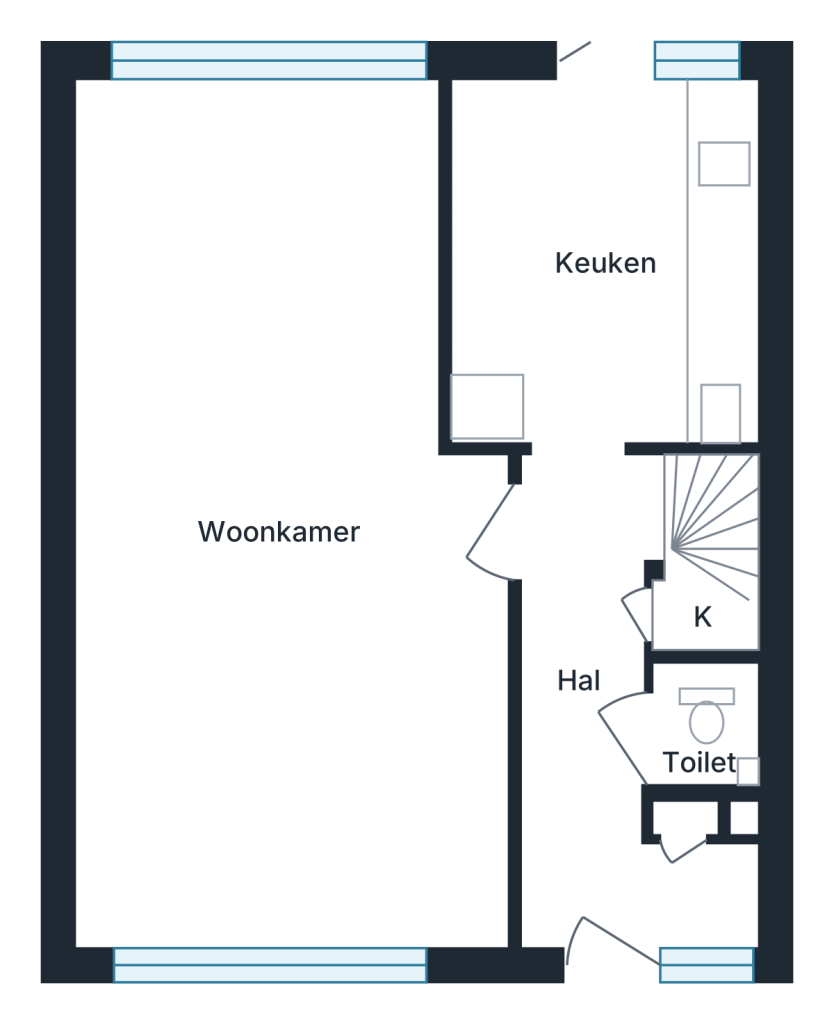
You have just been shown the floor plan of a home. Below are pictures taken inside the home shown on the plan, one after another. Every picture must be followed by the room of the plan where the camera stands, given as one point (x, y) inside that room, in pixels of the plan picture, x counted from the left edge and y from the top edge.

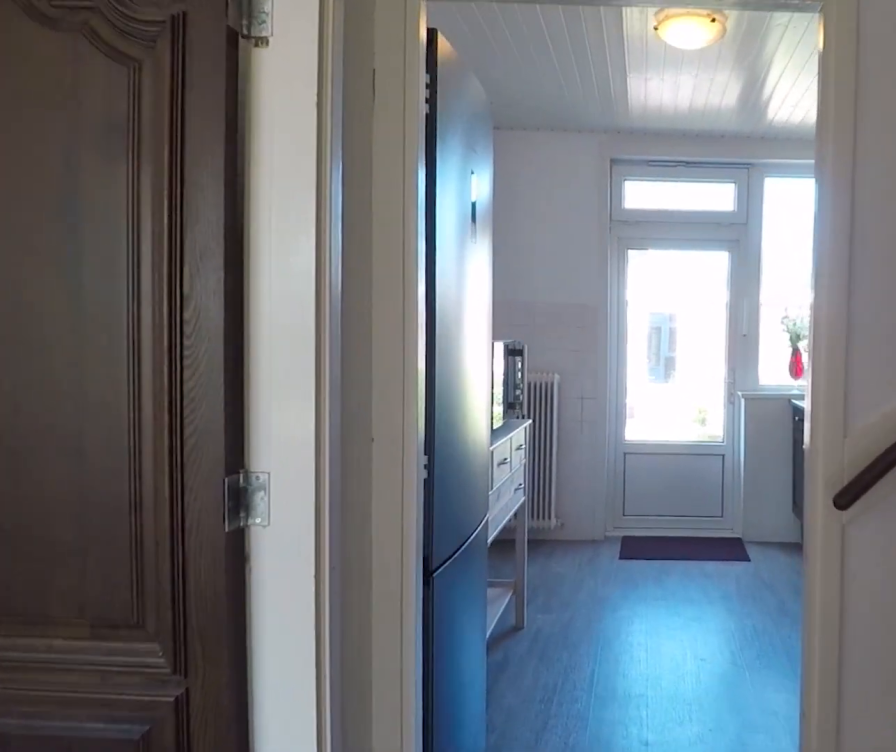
(601, 726)
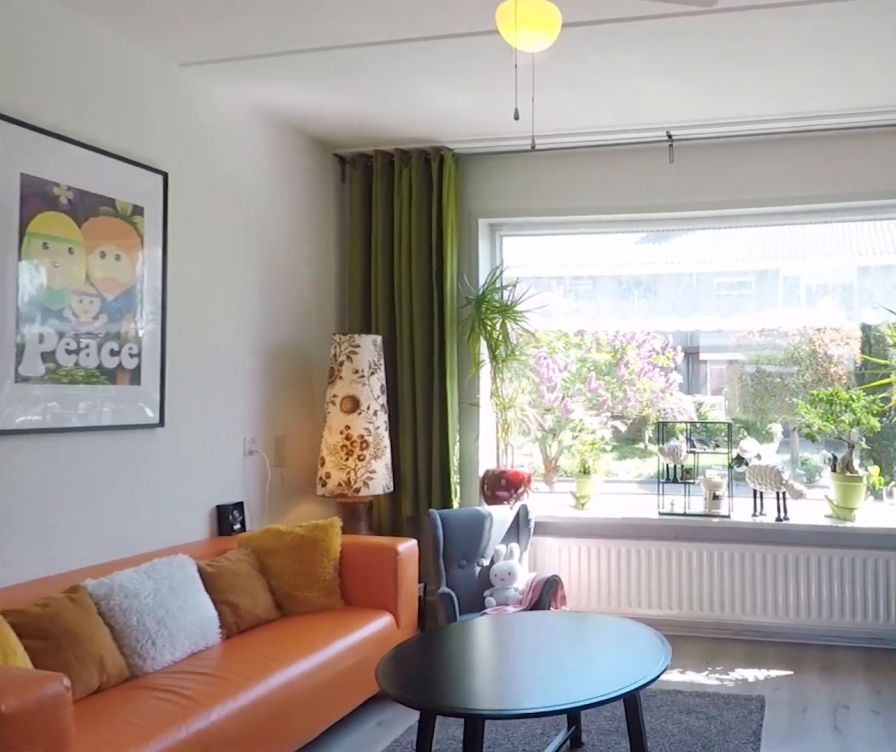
(294, 766)
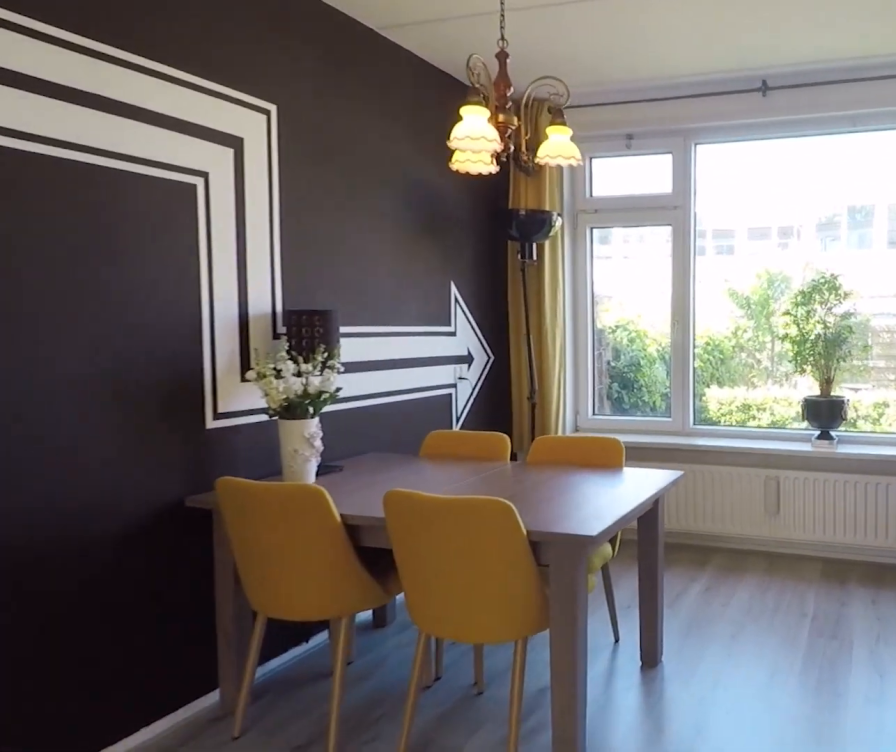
(294, 766)
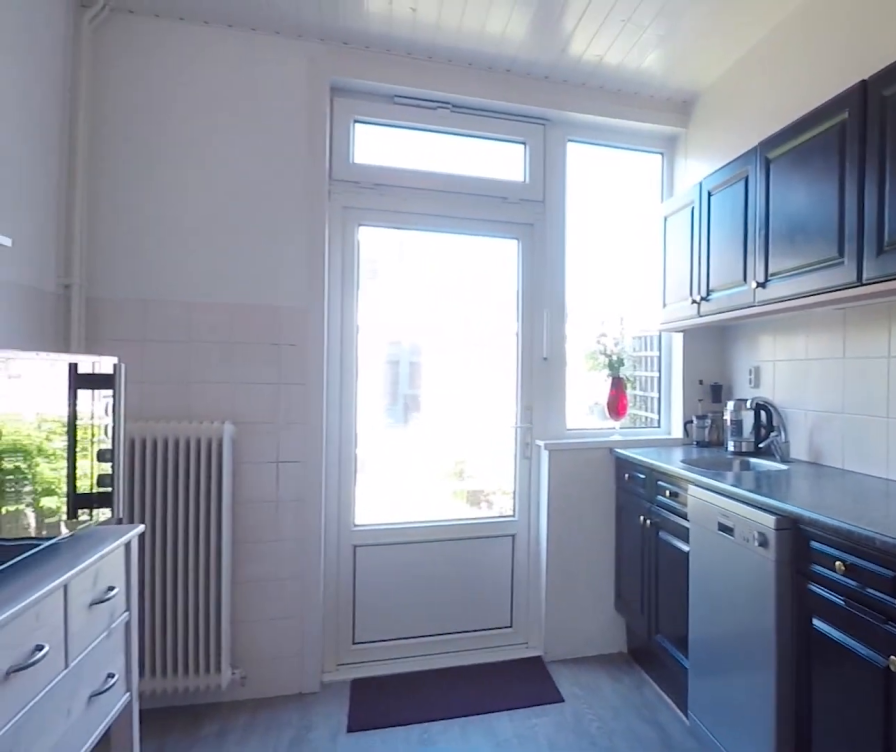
(604, 257)
